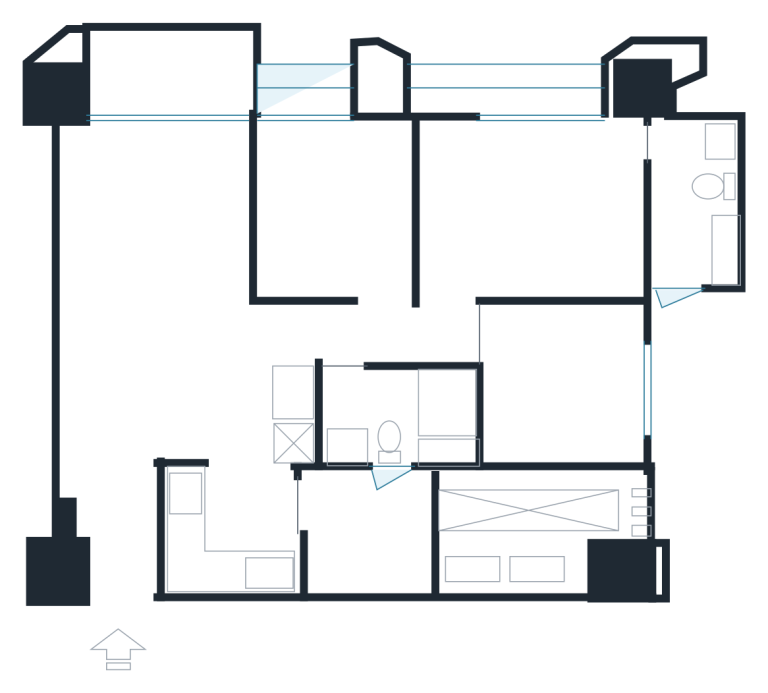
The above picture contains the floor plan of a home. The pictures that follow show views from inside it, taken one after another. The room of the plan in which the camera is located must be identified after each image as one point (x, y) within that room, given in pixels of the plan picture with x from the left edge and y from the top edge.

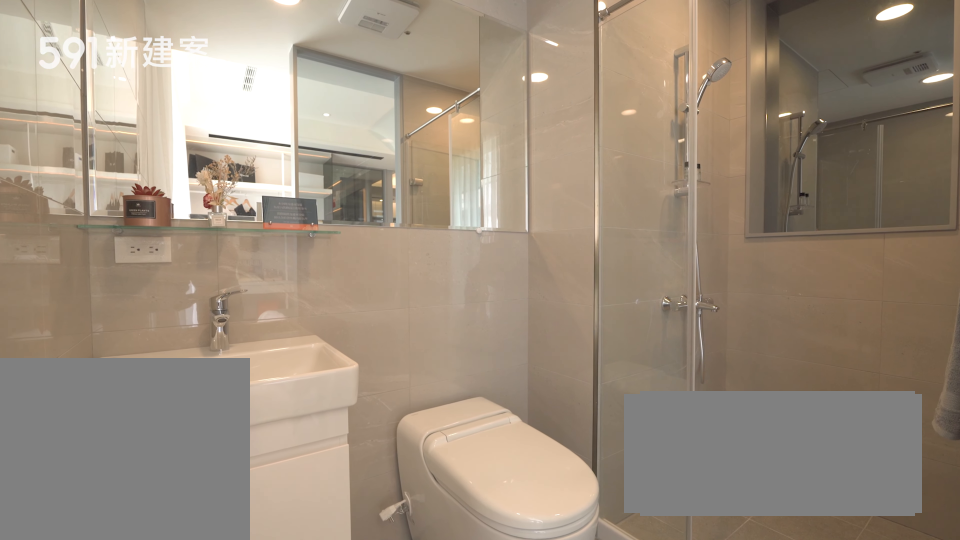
(689, 204)
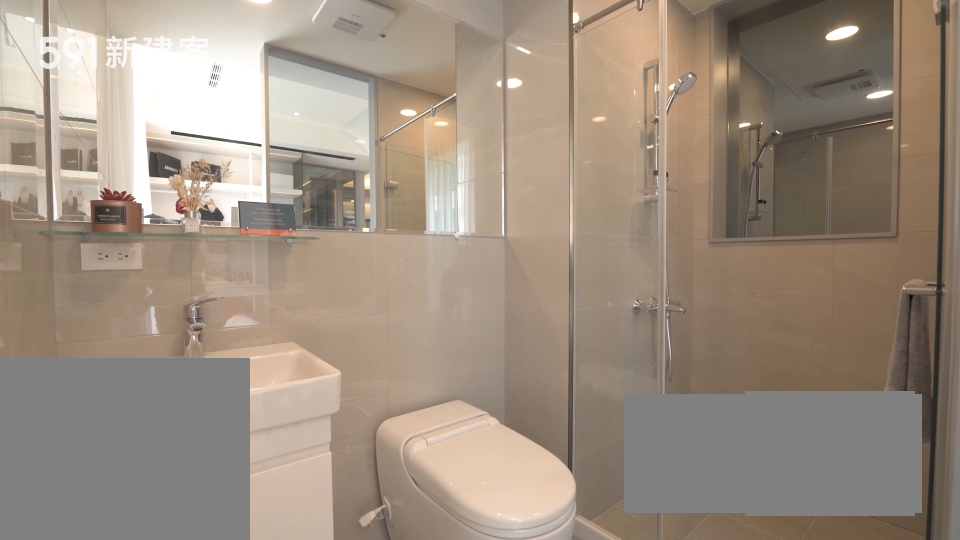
(689, 204)
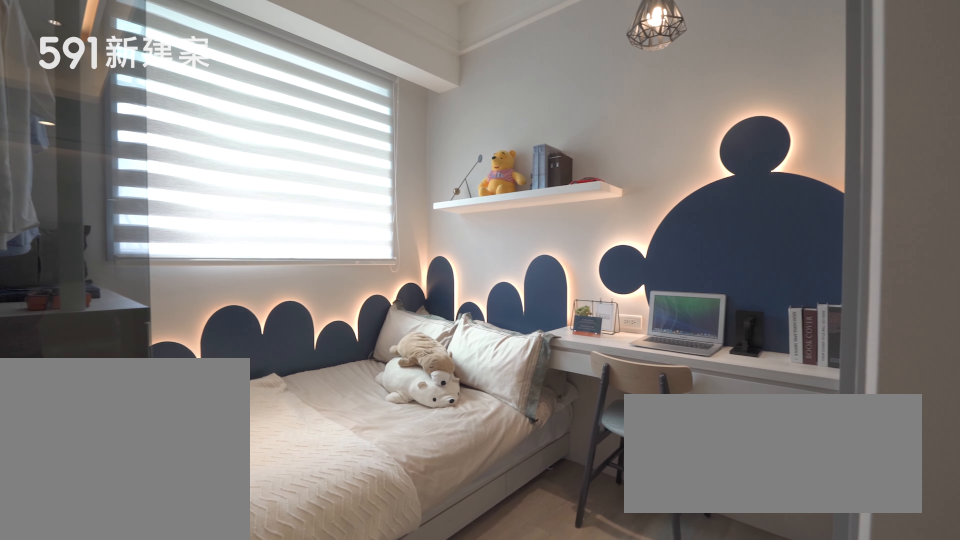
(567, 387)
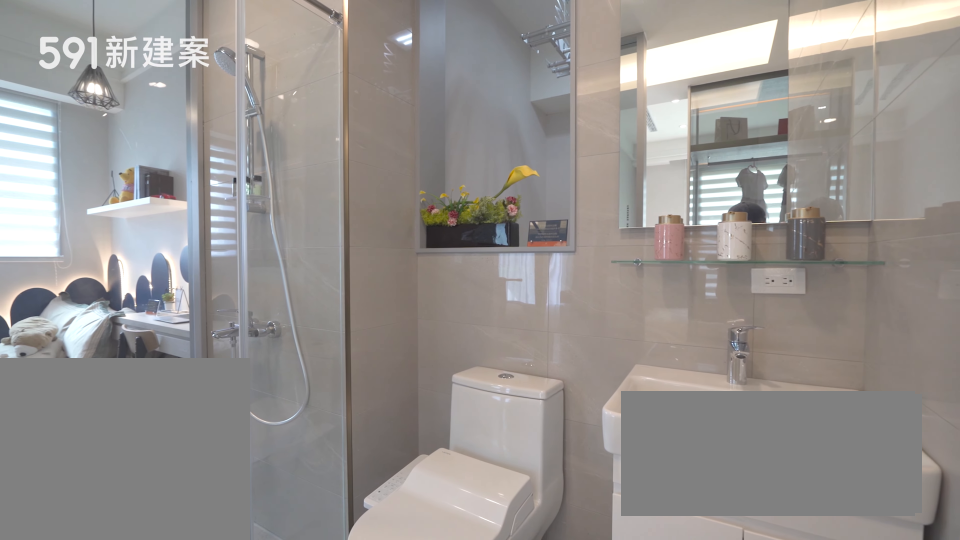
(397, 415)
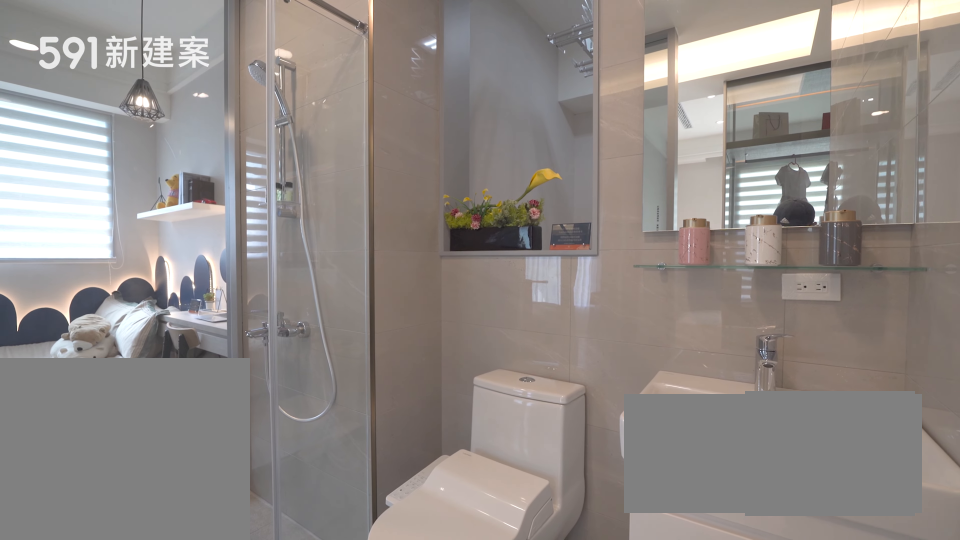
(397, 415)
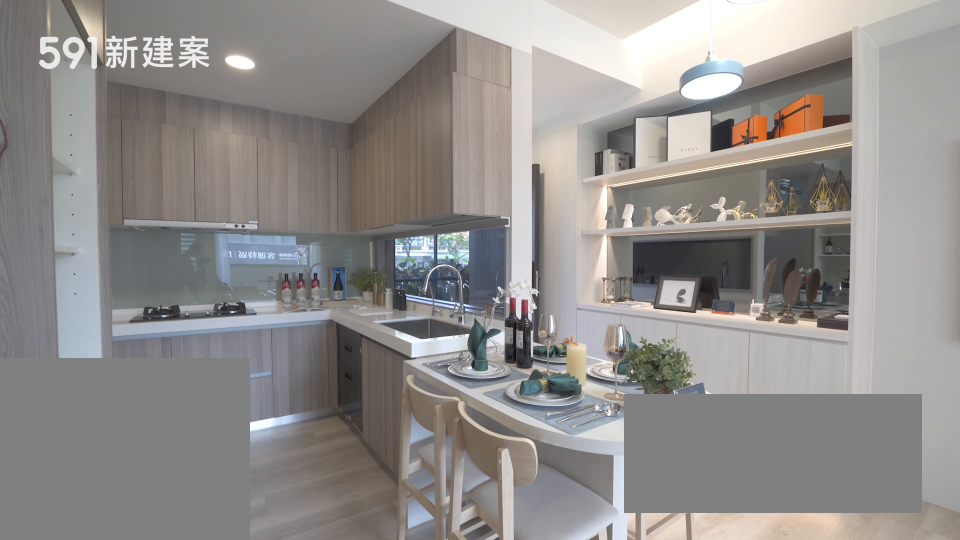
(189, 383)
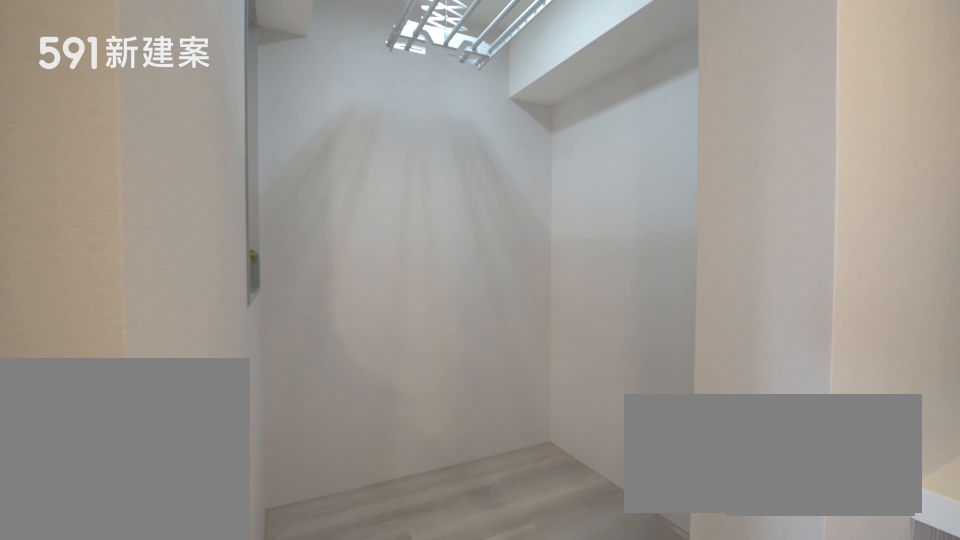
(369, 539)
